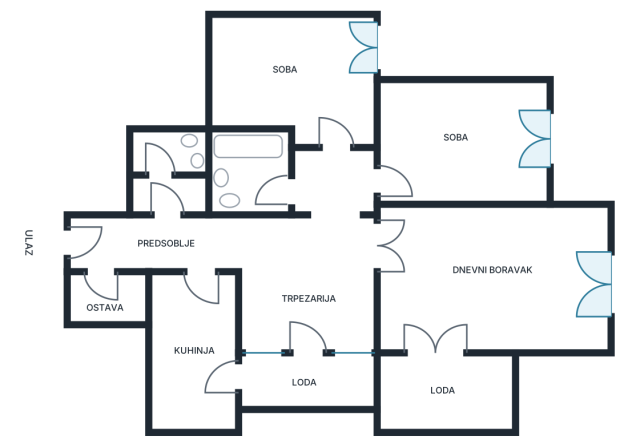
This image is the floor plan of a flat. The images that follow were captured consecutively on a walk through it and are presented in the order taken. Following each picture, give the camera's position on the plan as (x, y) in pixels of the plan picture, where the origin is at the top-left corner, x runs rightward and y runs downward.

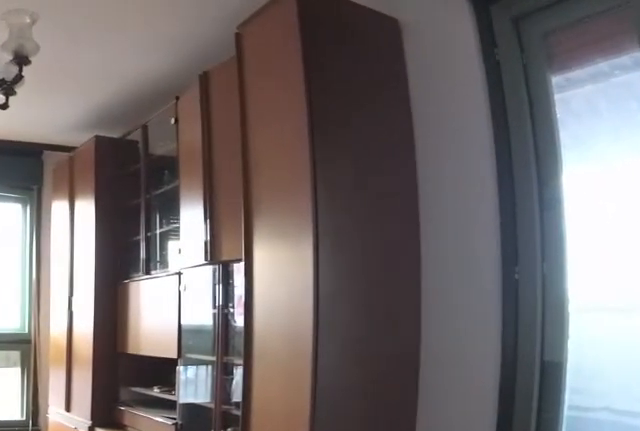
(377, 246)
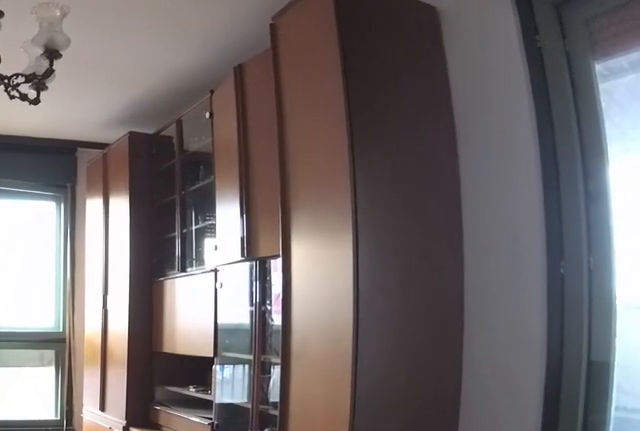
(380, 249)
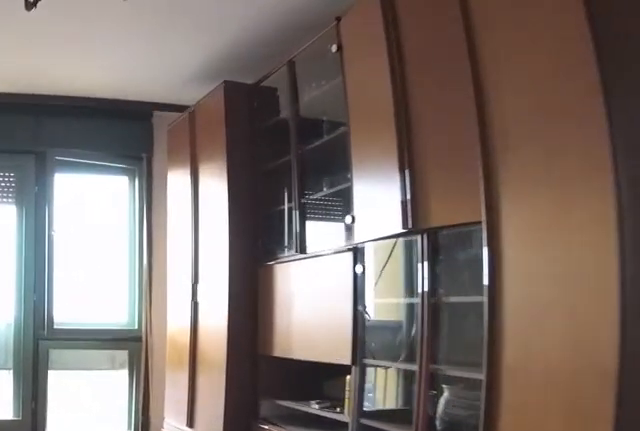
(416, 256)
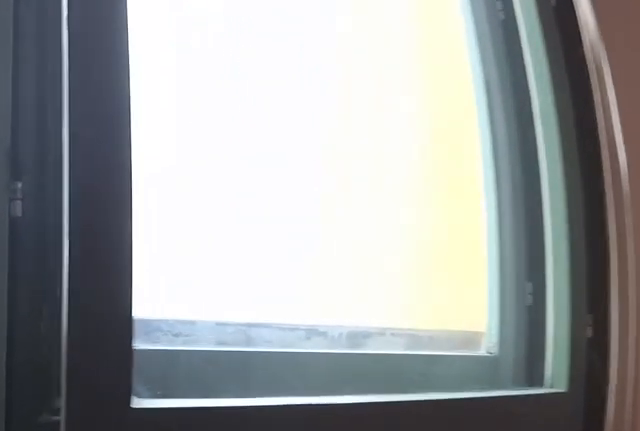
(546, 283)
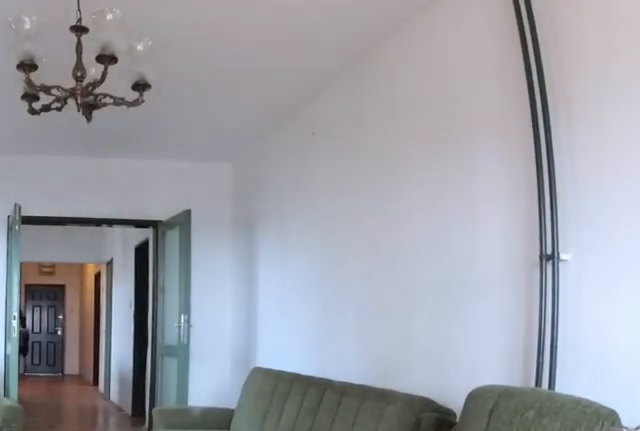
(586, 286)
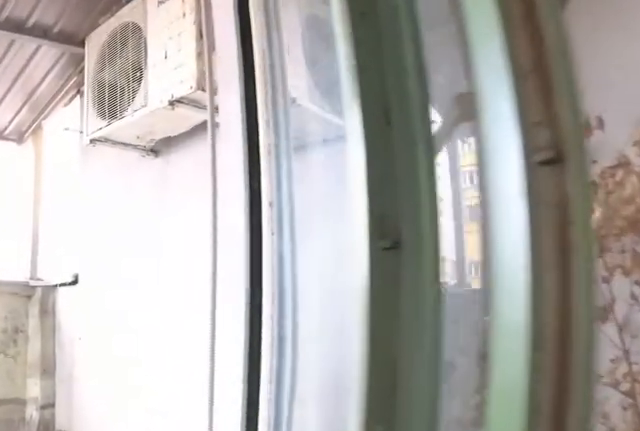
(451, 308)
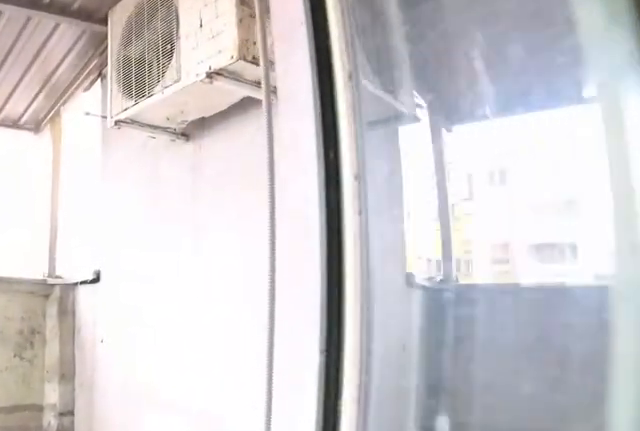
(451, 313)
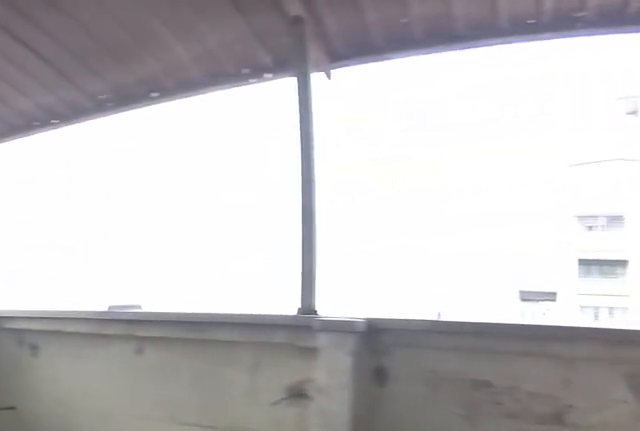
(433, 352)
